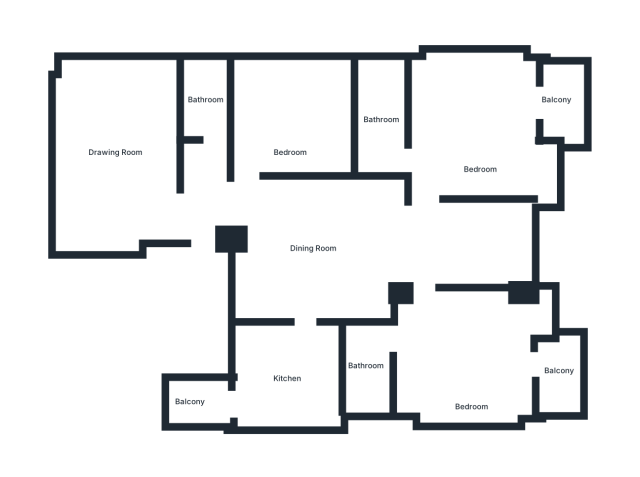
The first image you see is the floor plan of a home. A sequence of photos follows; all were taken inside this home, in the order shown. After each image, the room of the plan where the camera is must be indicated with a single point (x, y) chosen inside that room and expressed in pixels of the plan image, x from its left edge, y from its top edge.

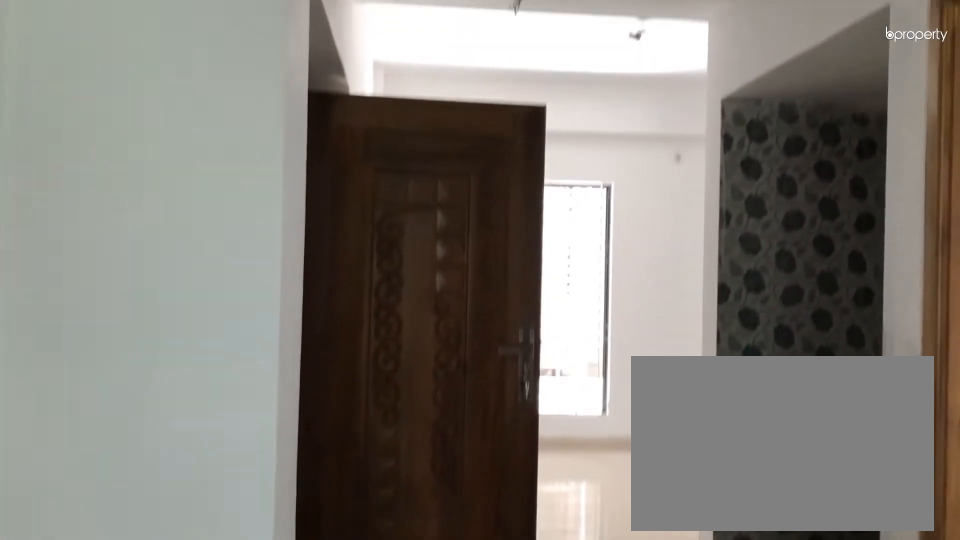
(318, 261)
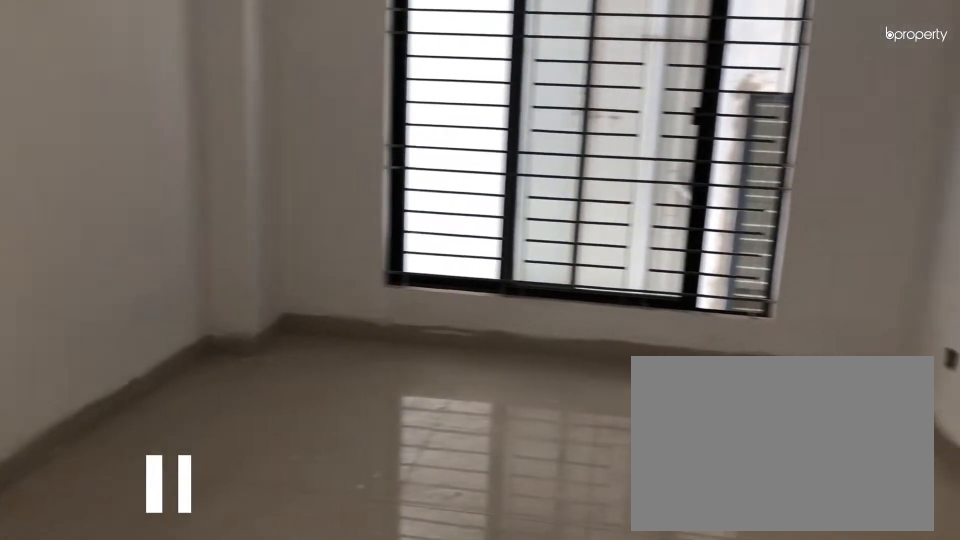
(112, 161)
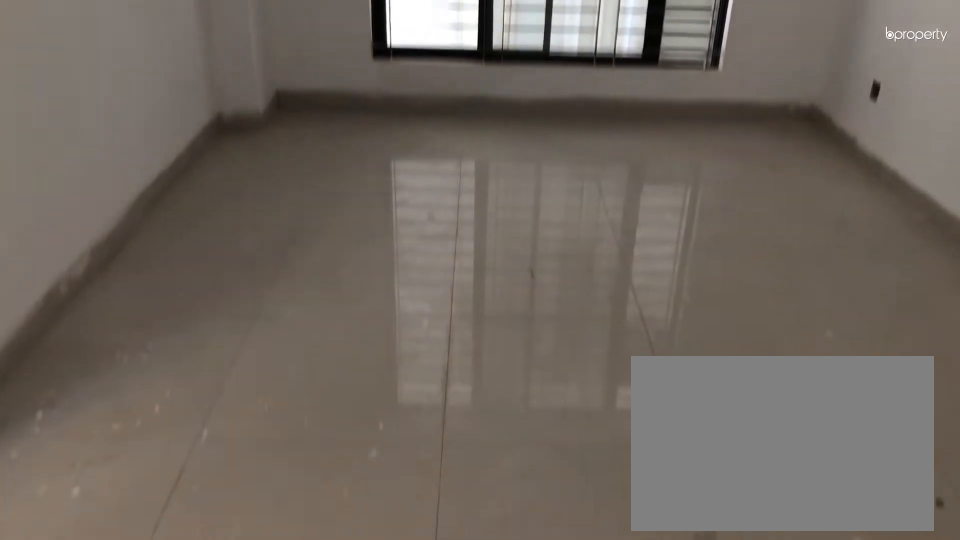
(112, 161)
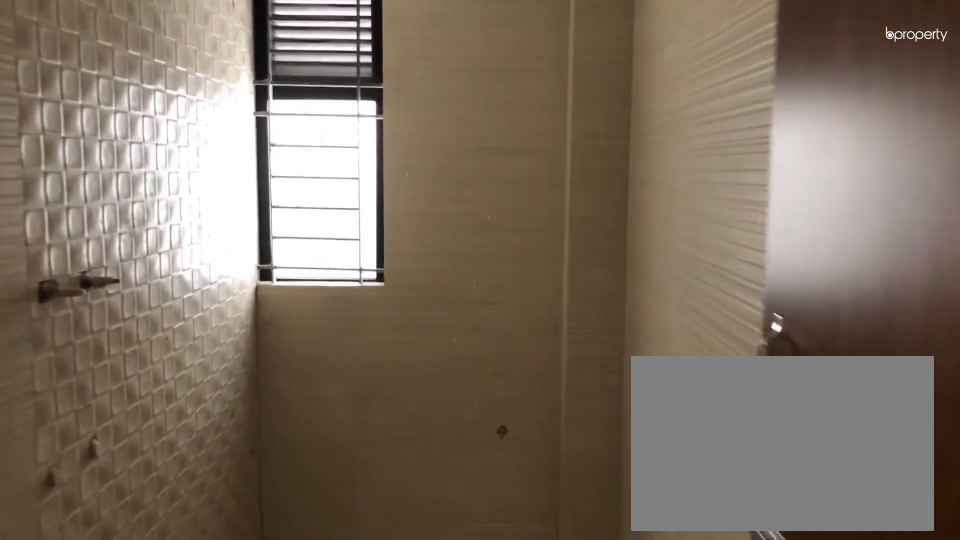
(203, 98)
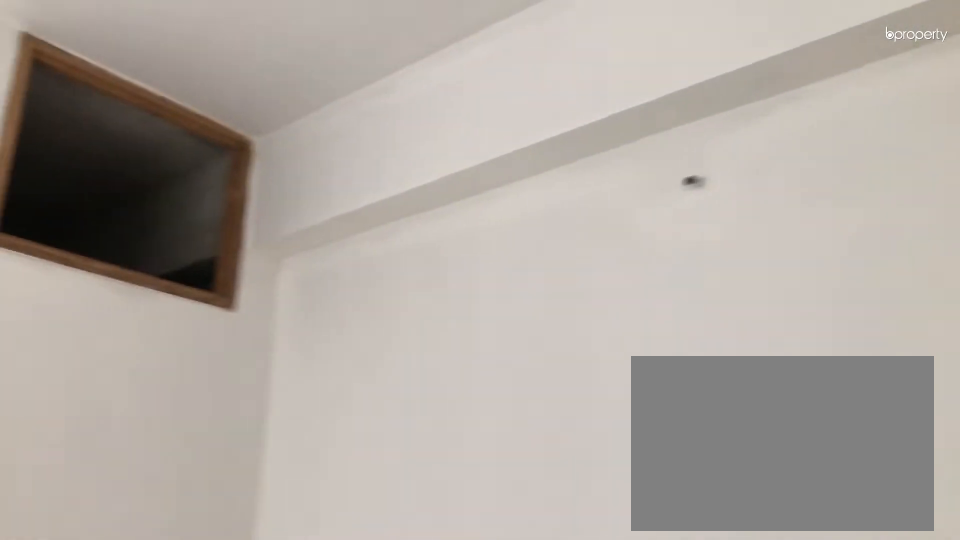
(285, 126)
